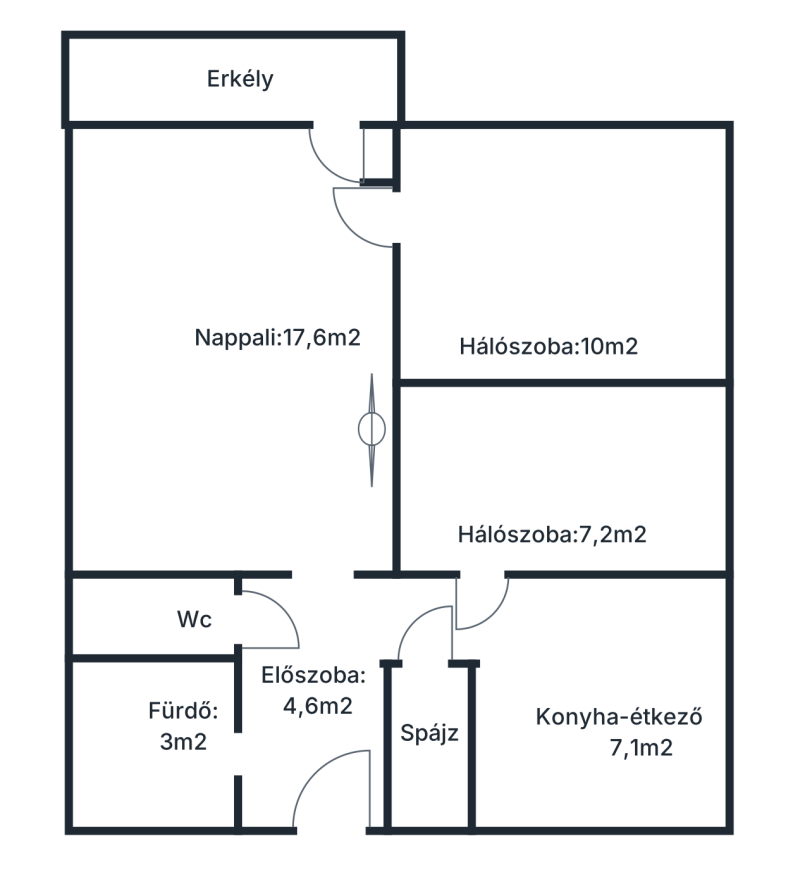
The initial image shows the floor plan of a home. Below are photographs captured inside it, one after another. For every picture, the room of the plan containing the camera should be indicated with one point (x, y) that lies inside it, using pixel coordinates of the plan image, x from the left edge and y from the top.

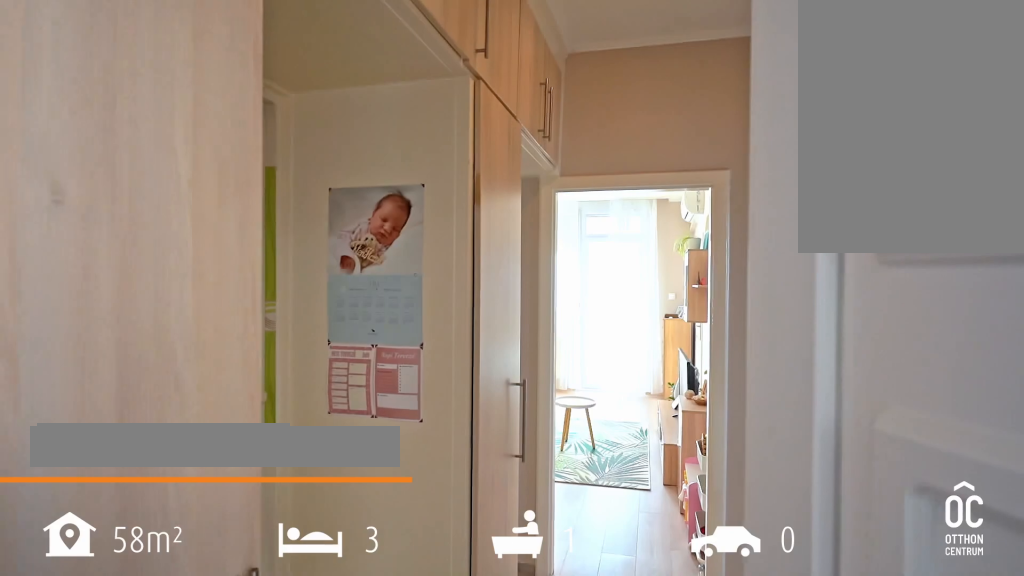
(307, 702)
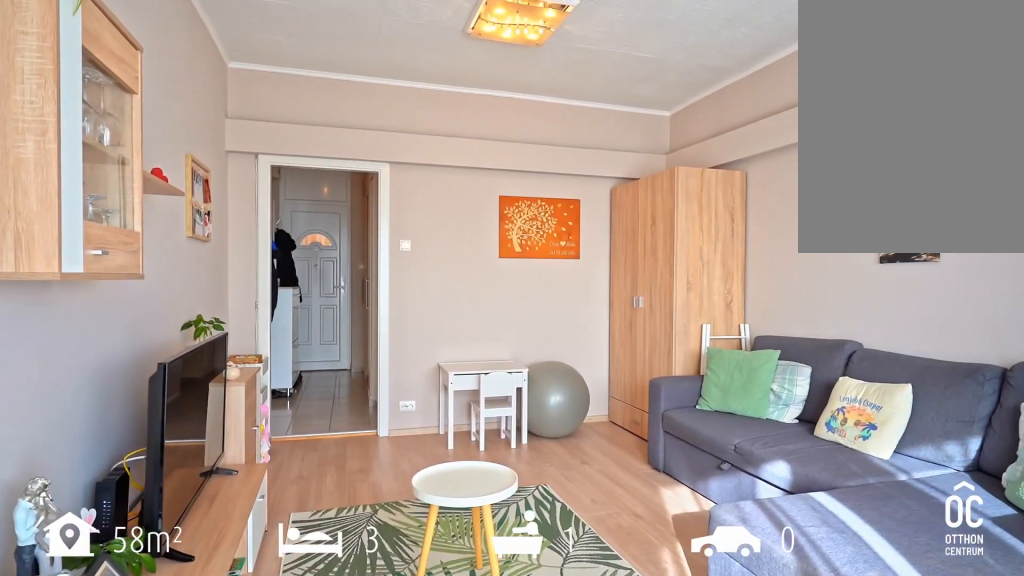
(239, 348)
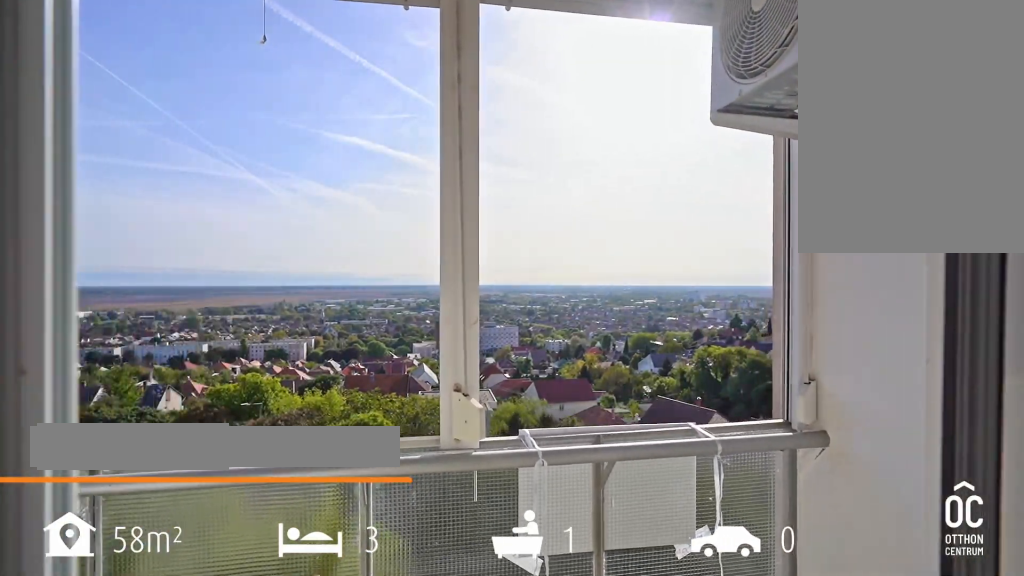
(236, 77)
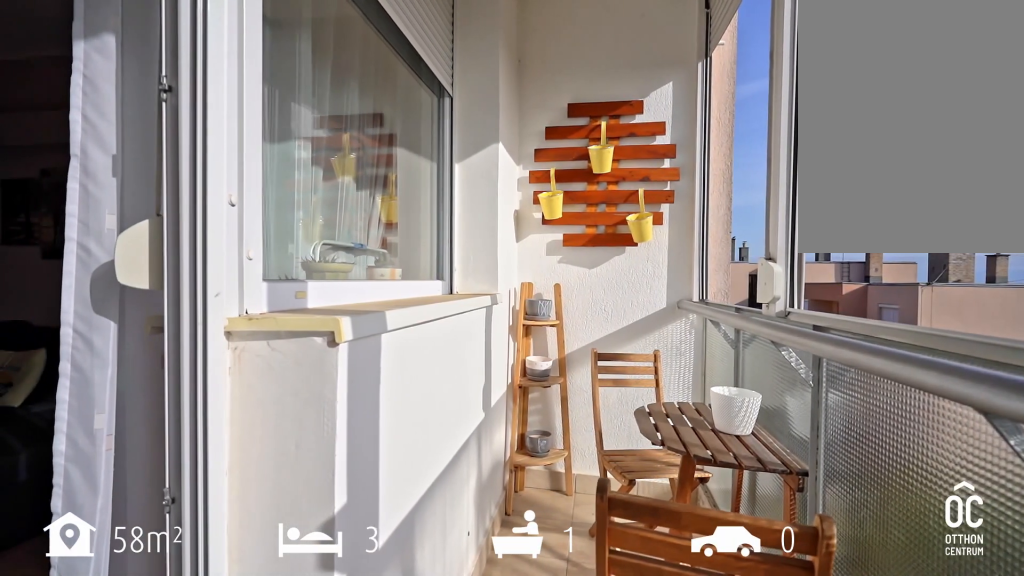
(236, 77)
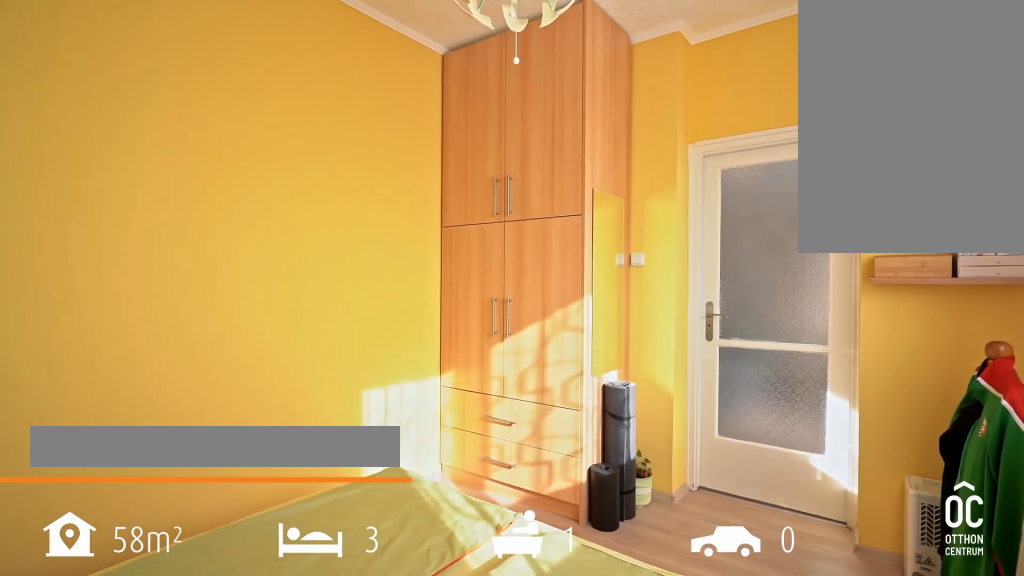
(555, 254)
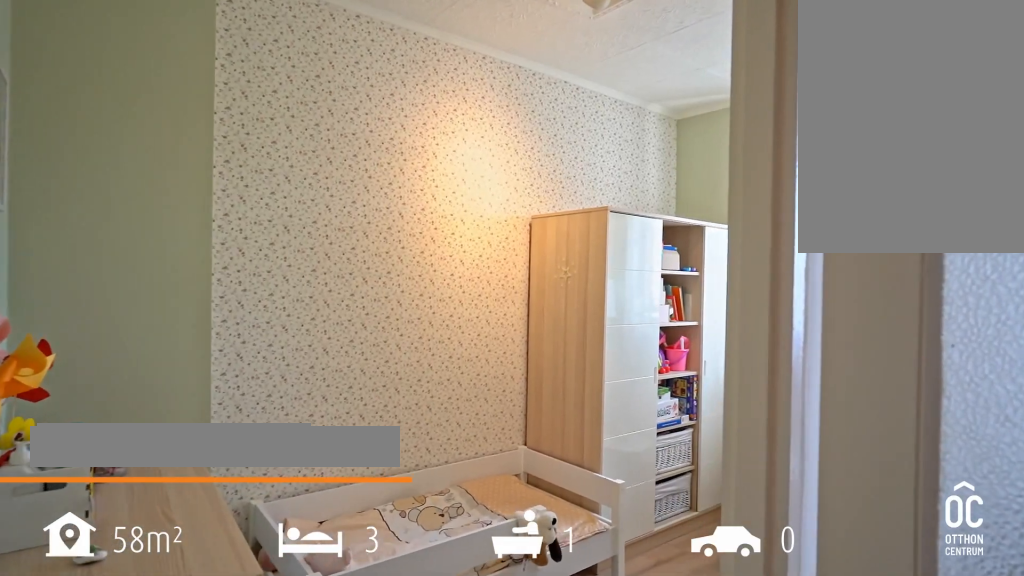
(561, 478)
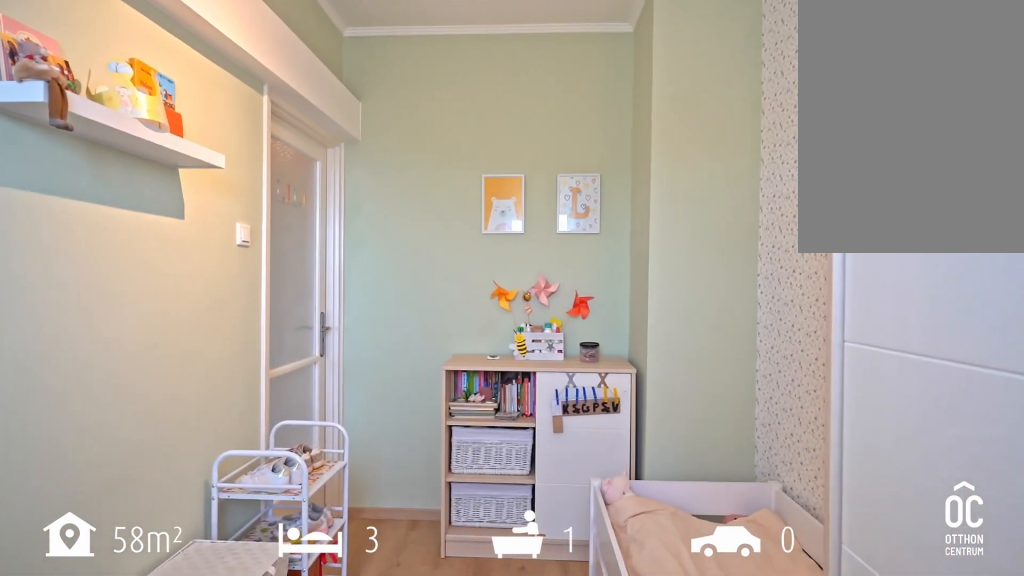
(561, 478)
